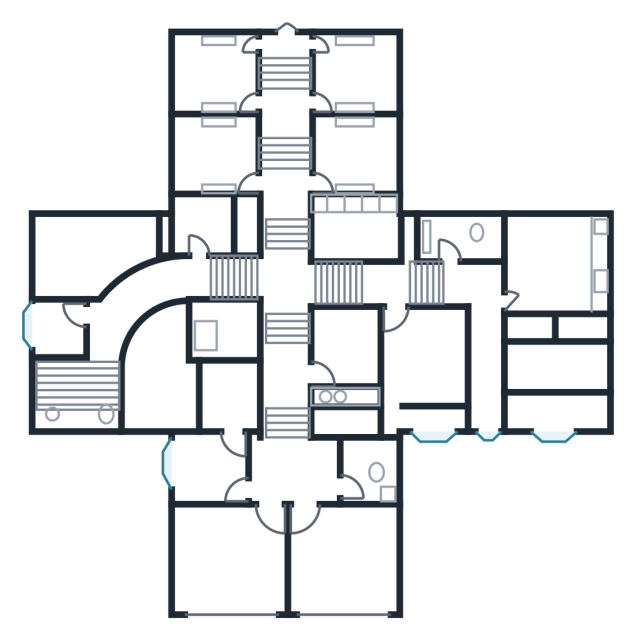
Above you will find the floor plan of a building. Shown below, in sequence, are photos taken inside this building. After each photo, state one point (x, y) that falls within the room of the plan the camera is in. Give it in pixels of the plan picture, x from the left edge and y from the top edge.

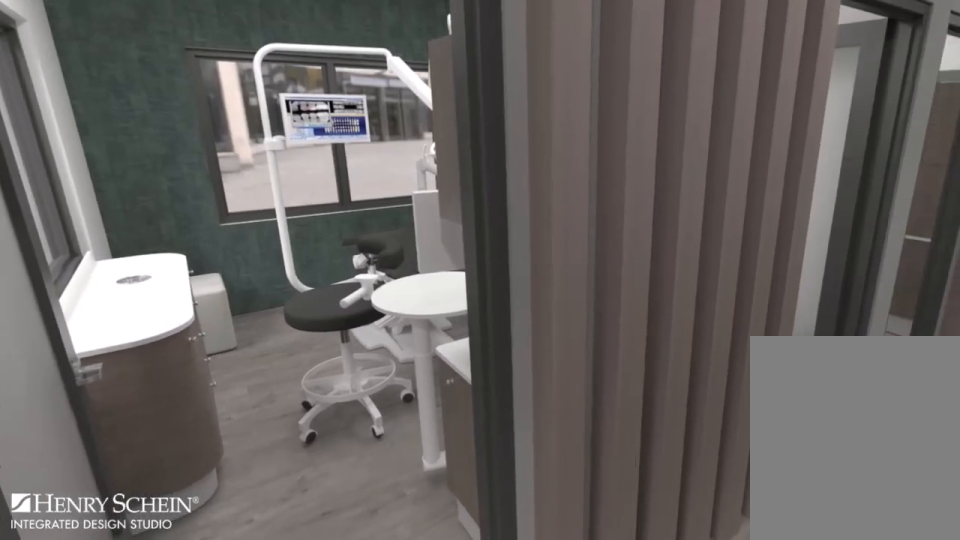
(286, 80)
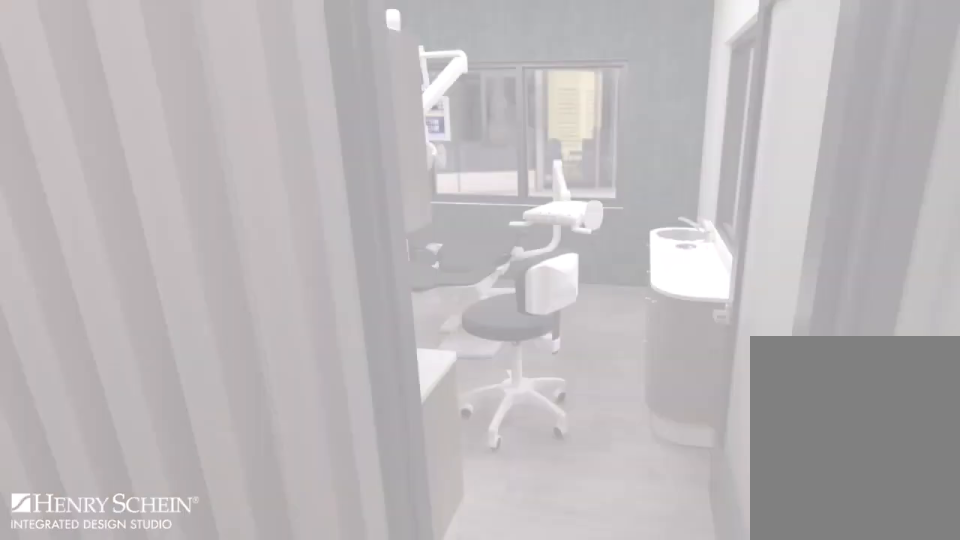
(286, 80)
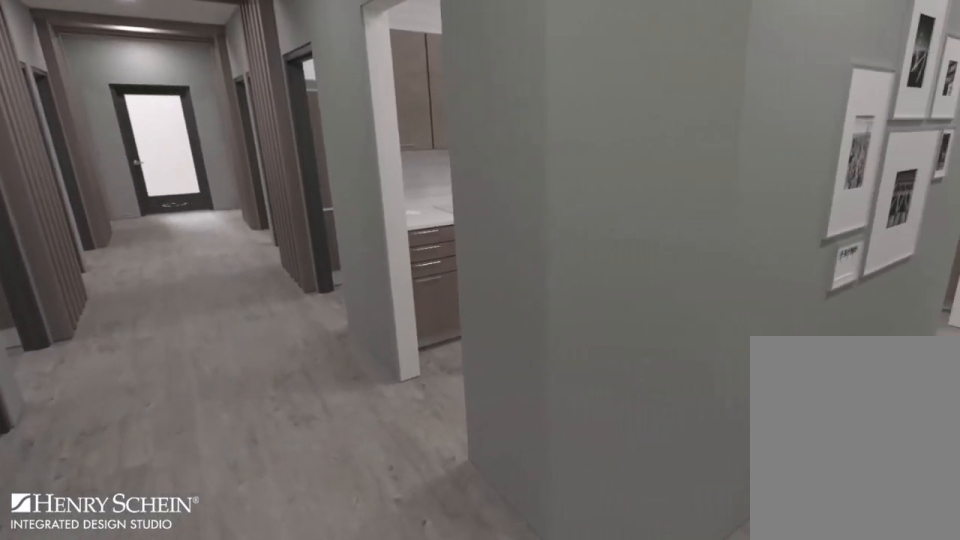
(287, 282)
